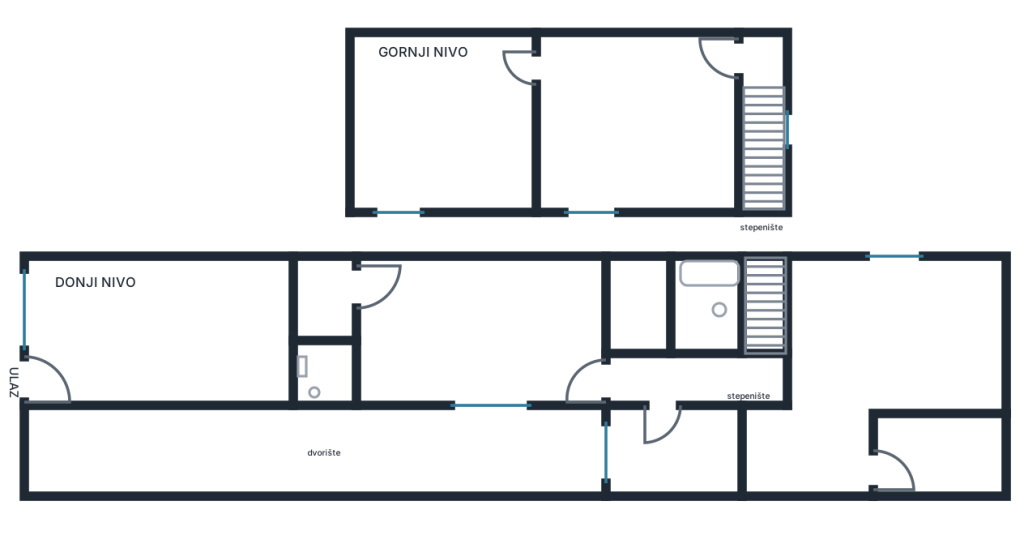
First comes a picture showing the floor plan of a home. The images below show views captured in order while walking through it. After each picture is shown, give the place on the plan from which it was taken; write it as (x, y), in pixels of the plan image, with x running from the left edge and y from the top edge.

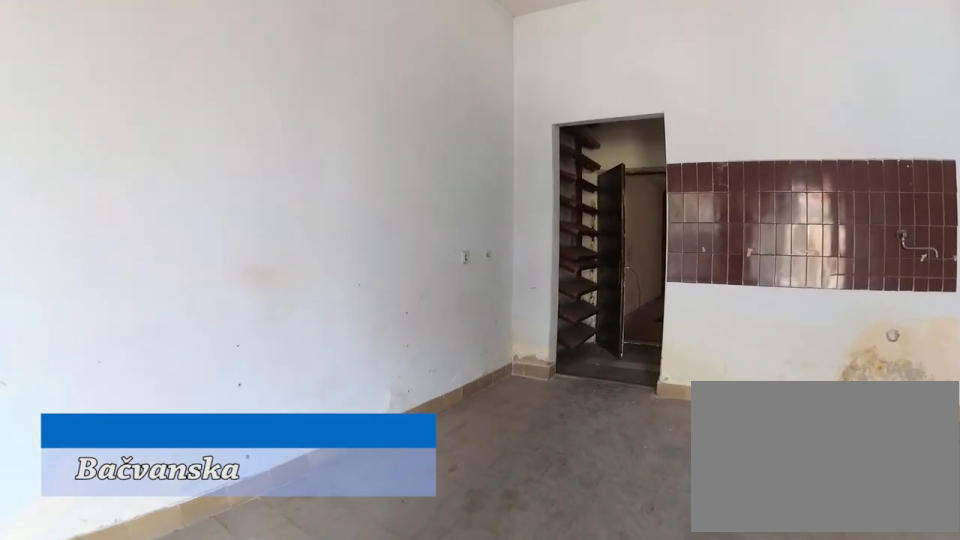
(157, 327)
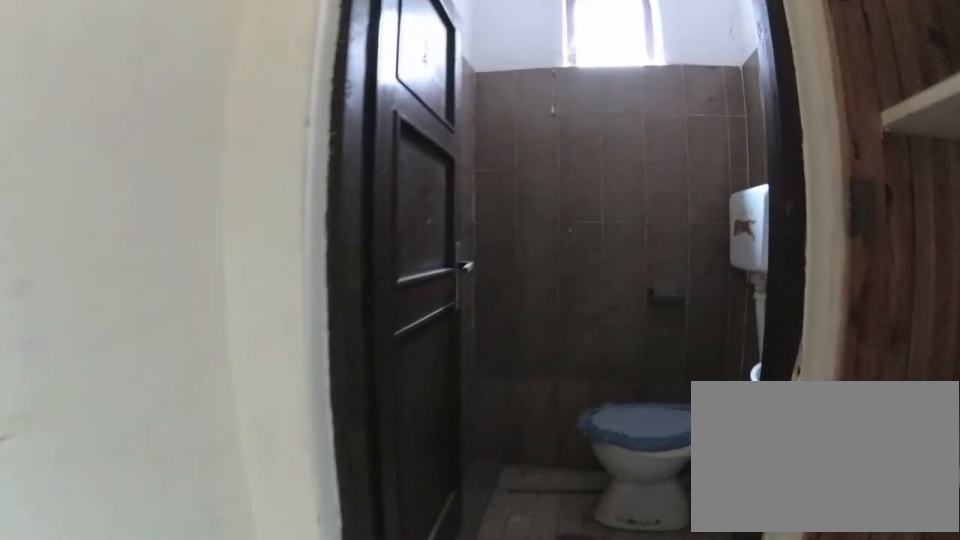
(327, 294)
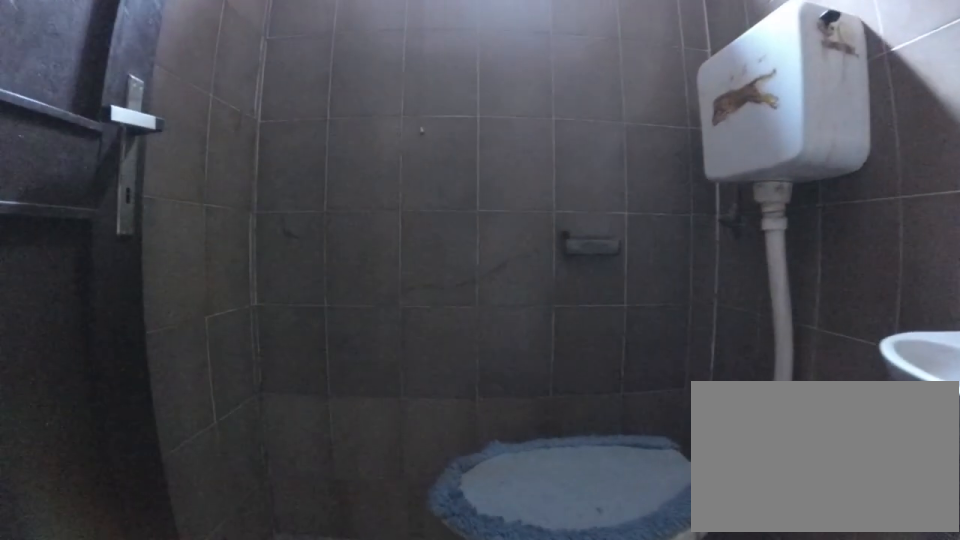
(327, 318)
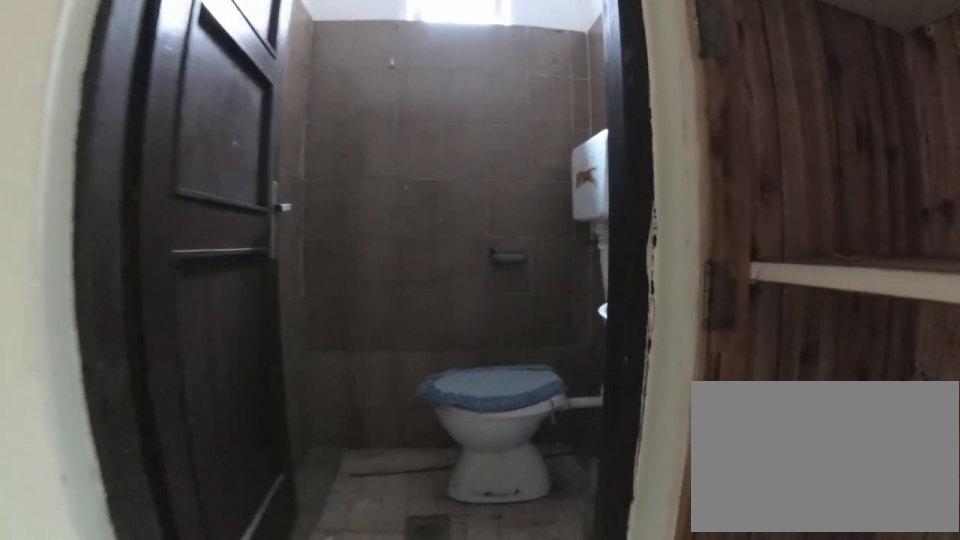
(326, 280)
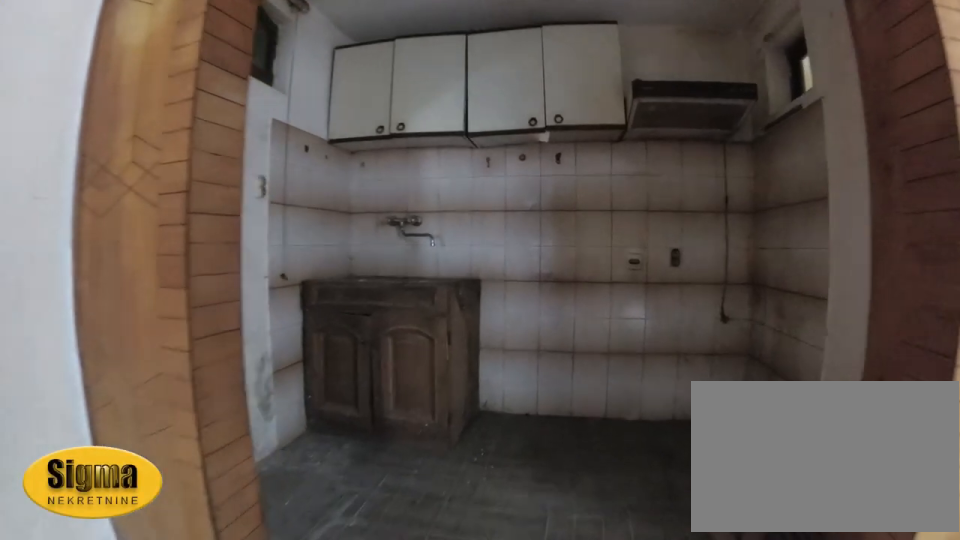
(527, 289)
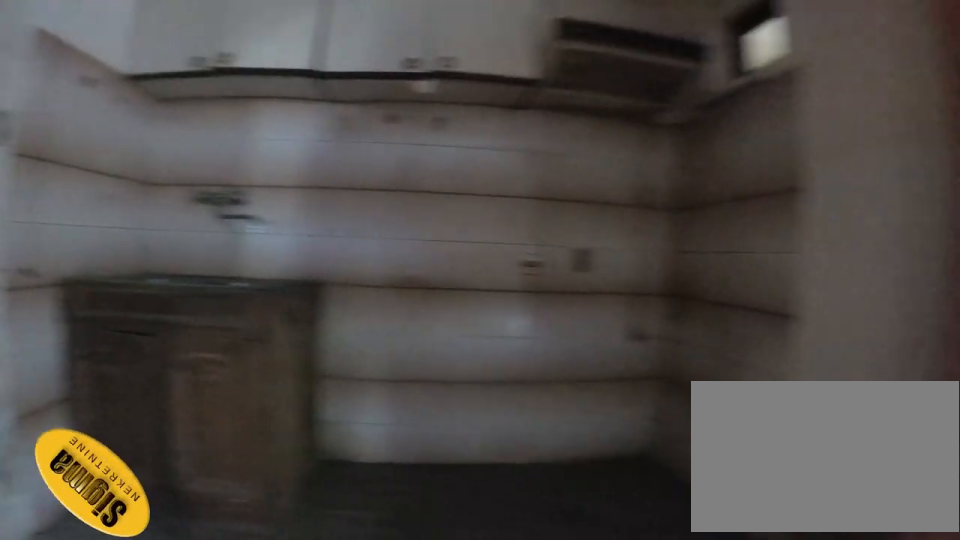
(578, 268)
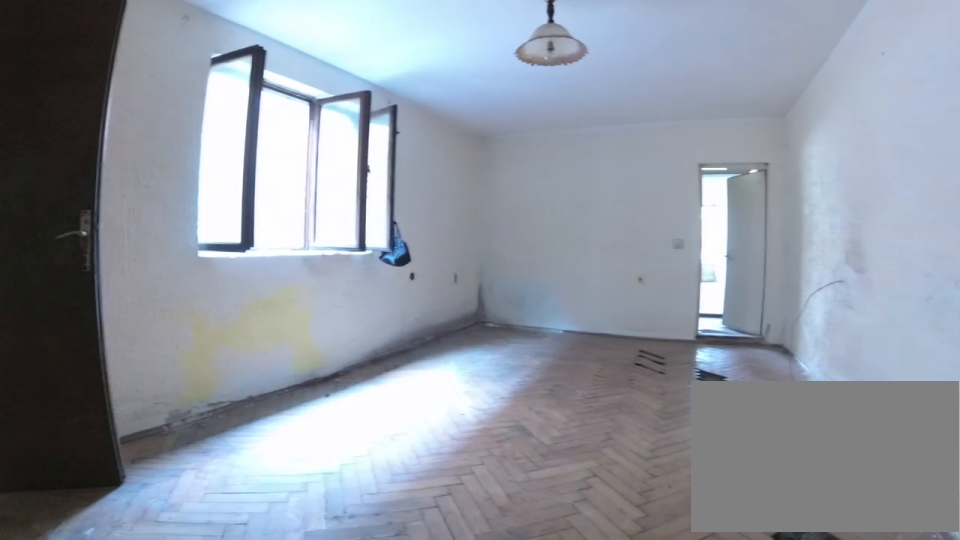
(607, 287)
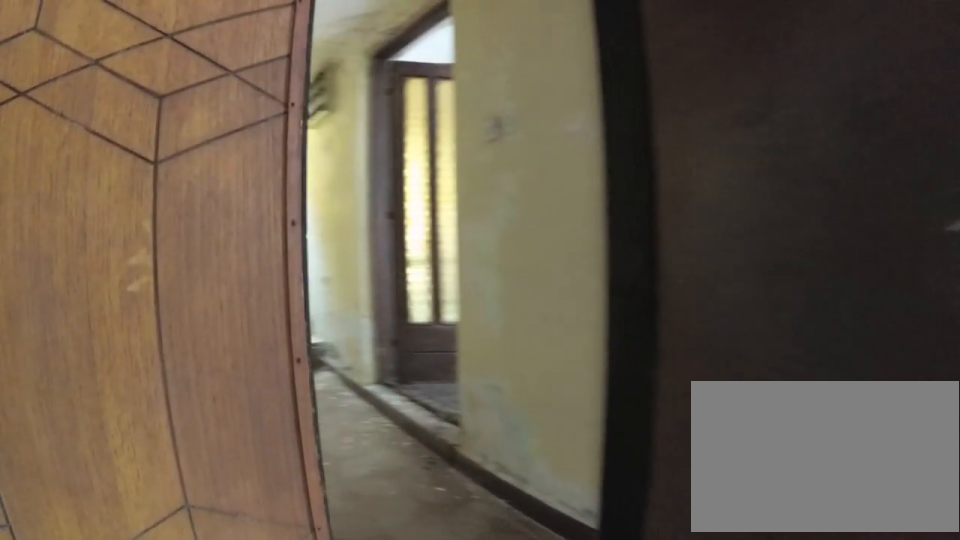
(579, 321)
